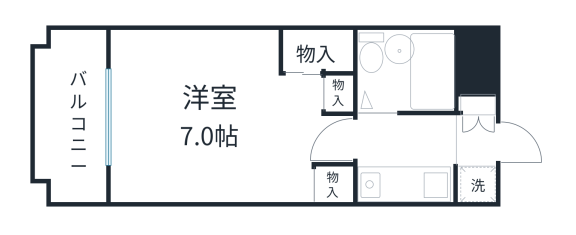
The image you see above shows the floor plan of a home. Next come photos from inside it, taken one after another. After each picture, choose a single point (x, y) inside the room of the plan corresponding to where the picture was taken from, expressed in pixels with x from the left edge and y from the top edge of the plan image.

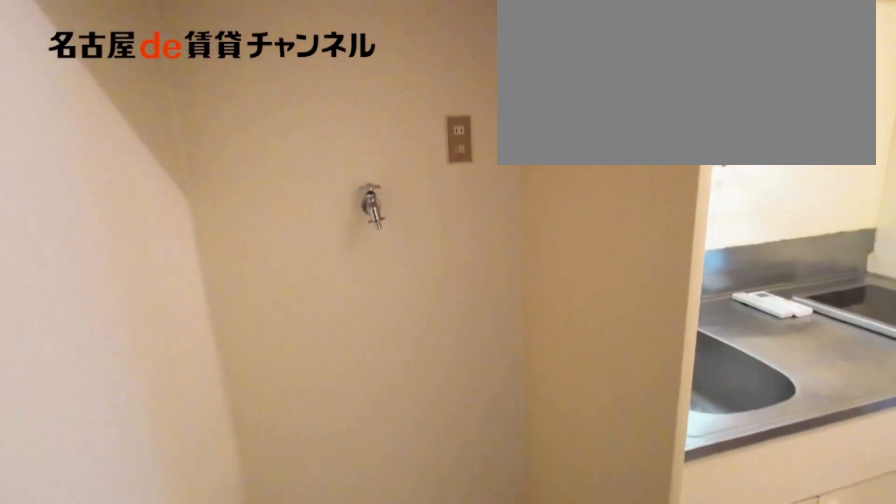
(475, 183)
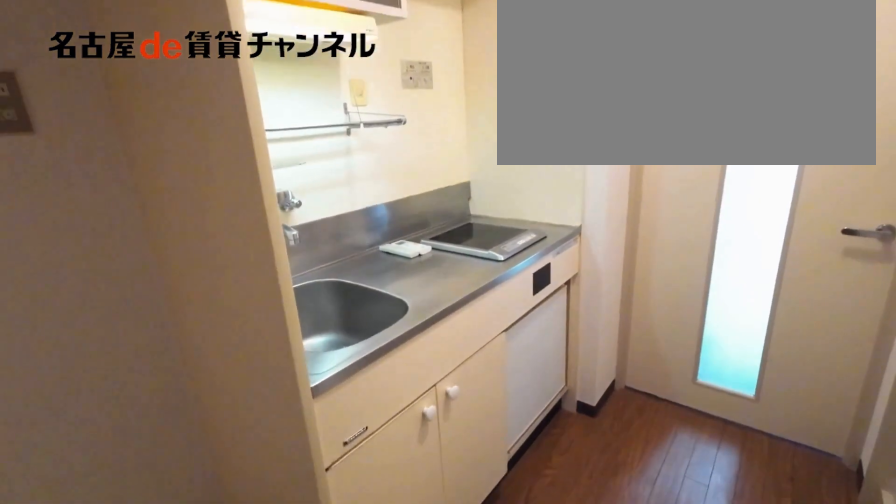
(403, 185)
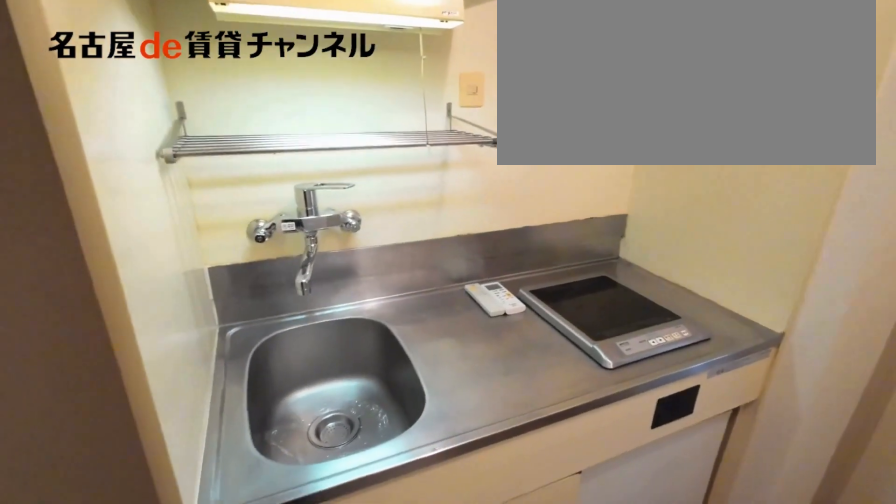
(403, 185)
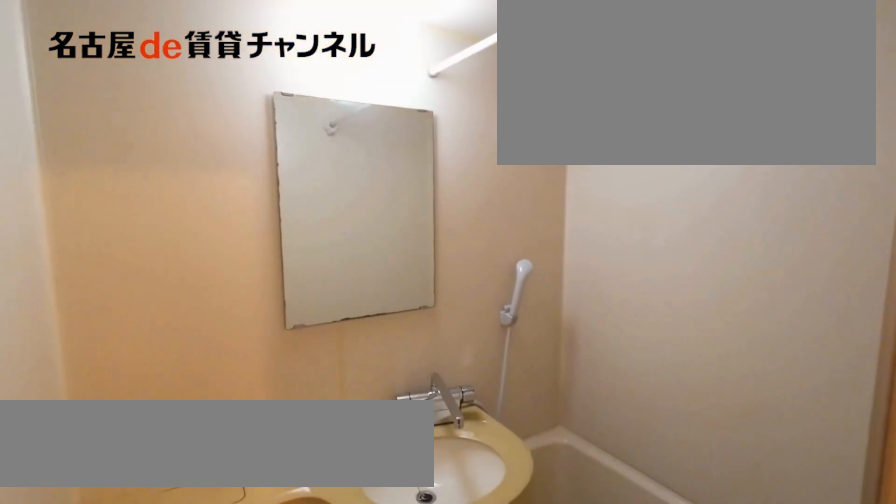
(407, 70)
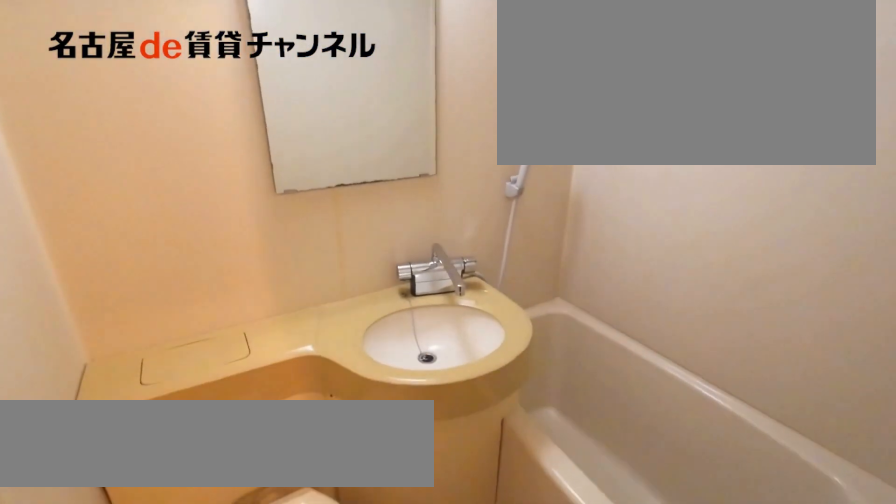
(407, 70)
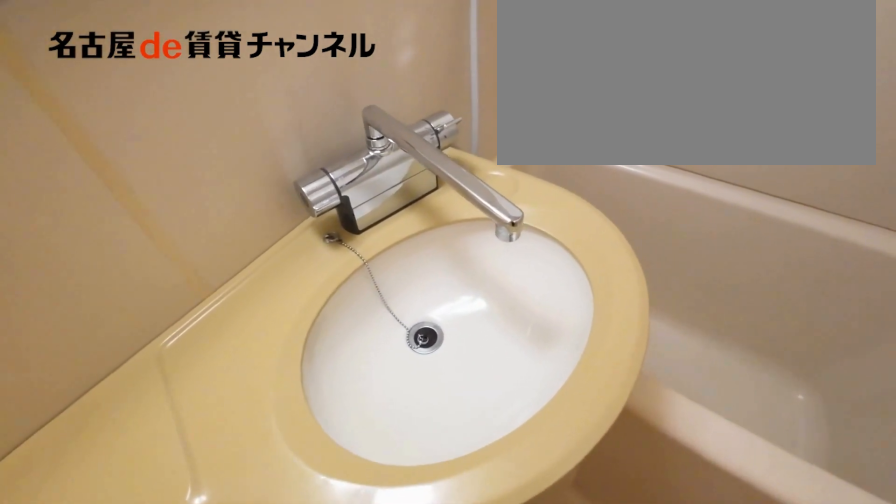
(407, 70)
